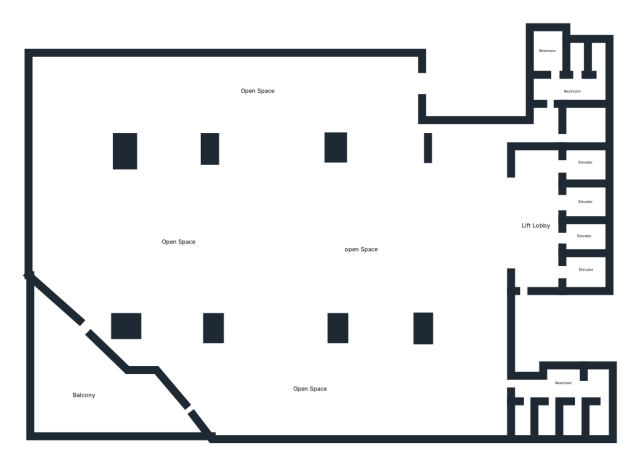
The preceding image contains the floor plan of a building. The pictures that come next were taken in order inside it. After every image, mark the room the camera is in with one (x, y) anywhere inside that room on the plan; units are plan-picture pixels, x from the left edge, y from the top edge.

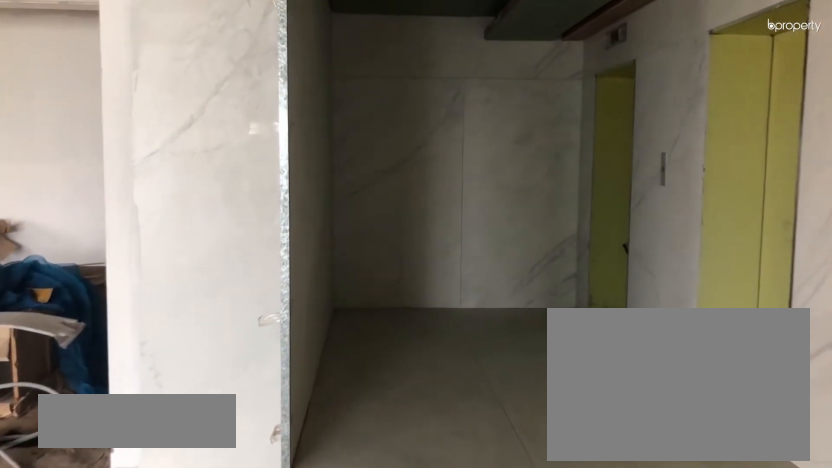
(536, 223)
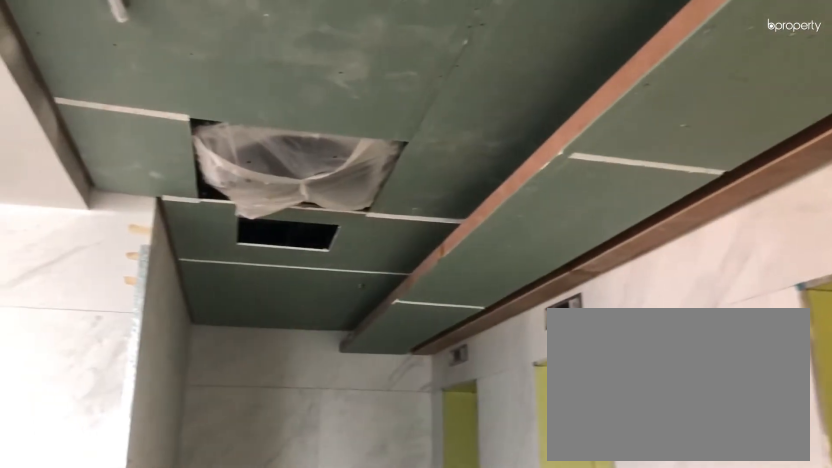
(536, 223)
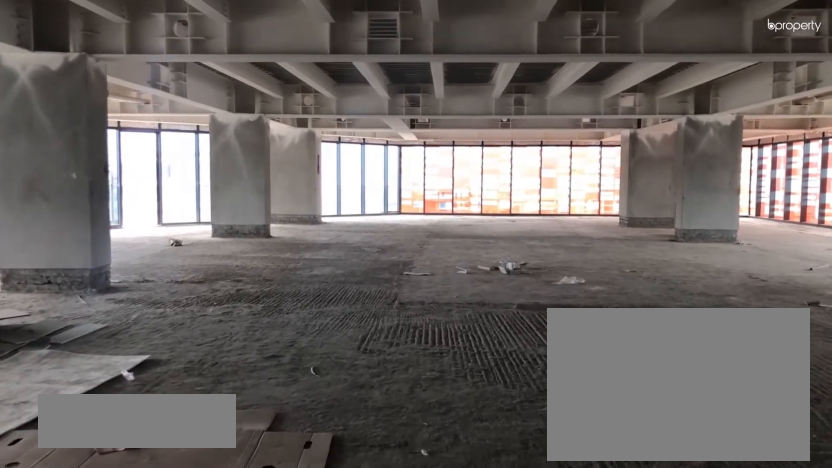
(395, 228)
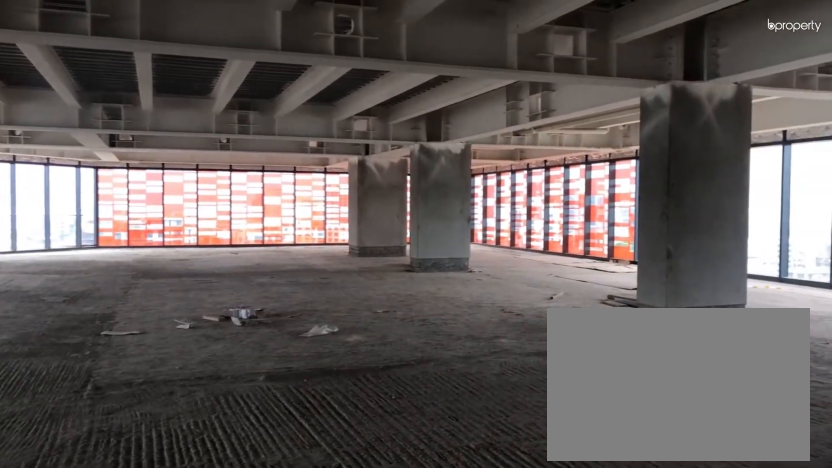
(294, 217)
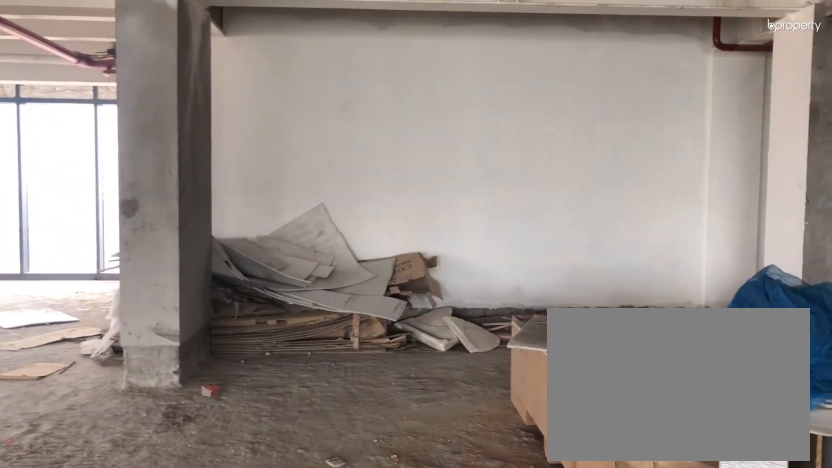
(411, 192)
